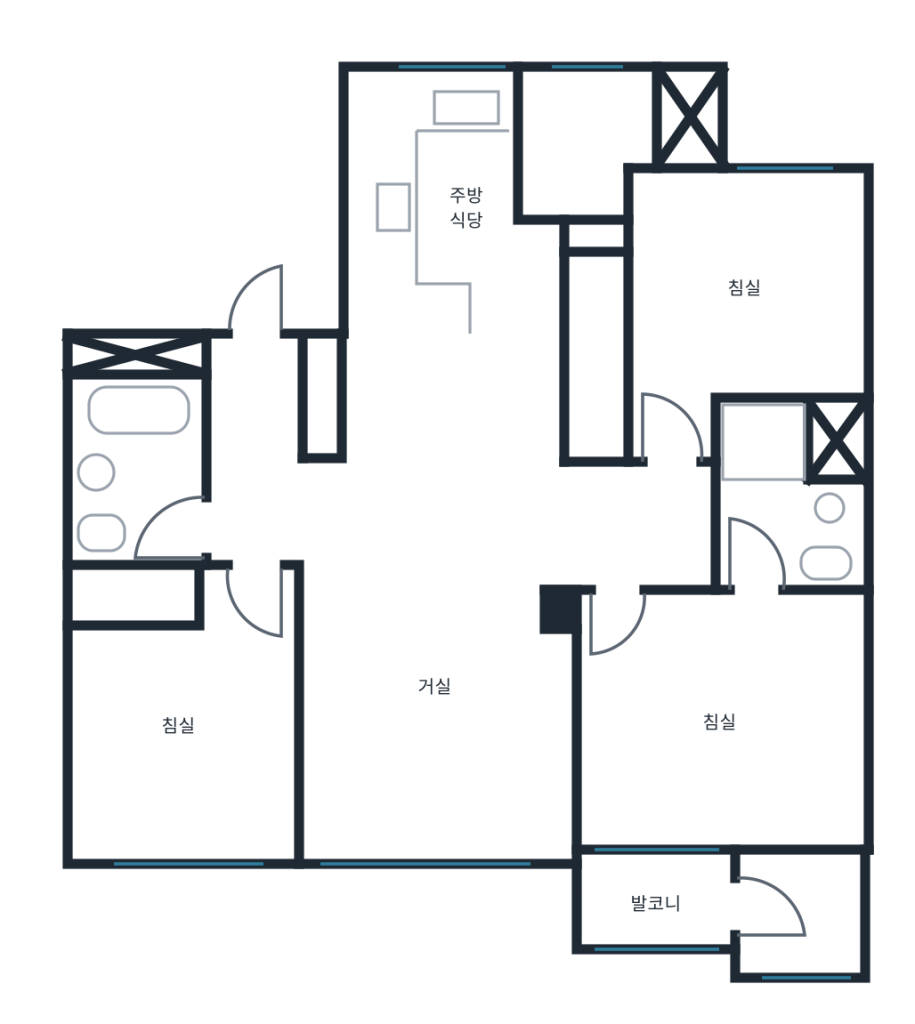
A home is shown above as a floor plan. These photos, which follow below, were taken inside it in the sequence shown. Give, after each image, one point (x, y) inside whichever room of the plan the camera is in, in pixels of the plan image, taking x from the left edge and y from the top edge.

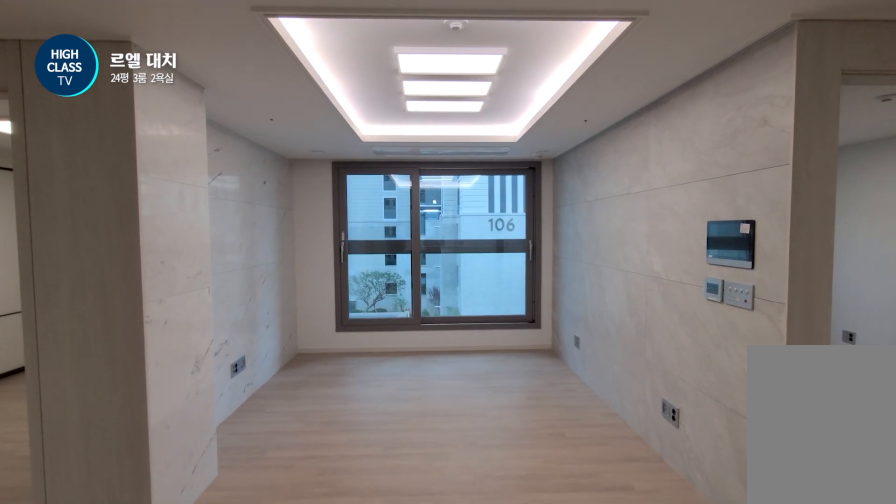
(435, 660)
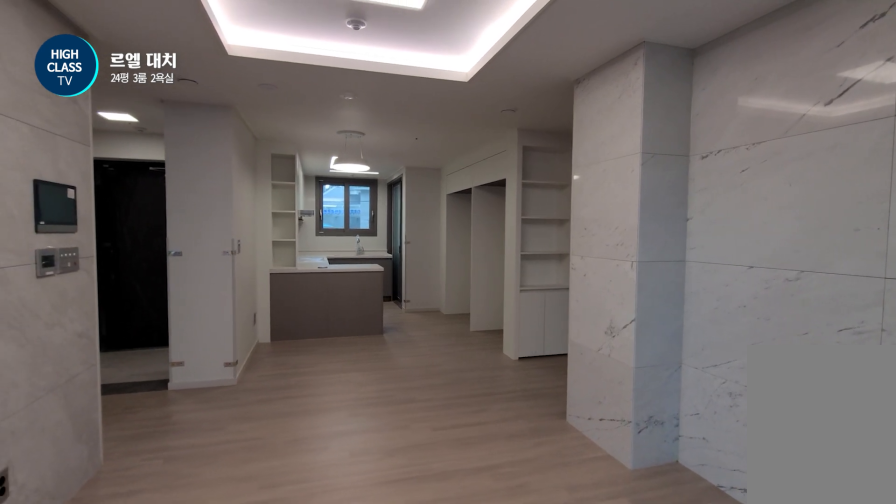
(435, 660)
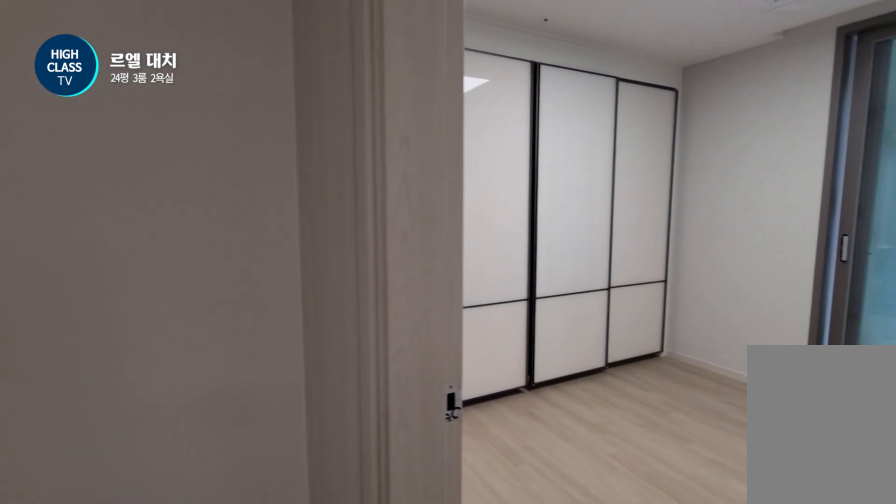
(644, 528)
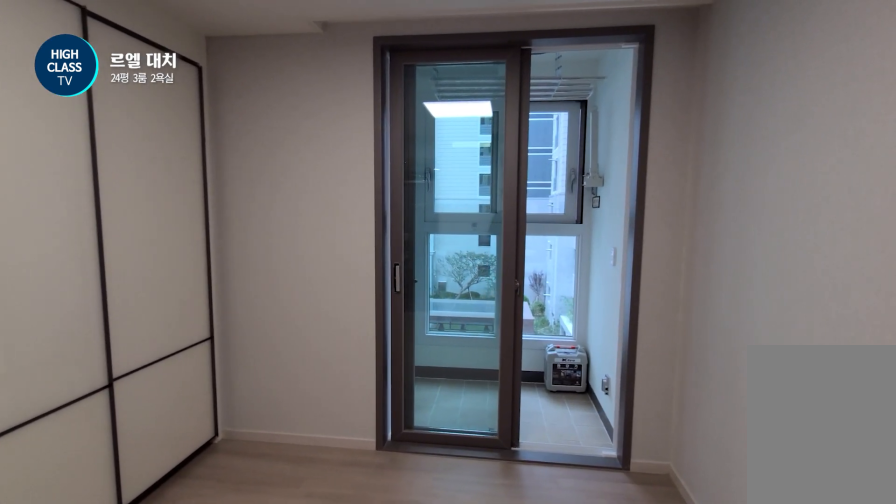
(708, 758)
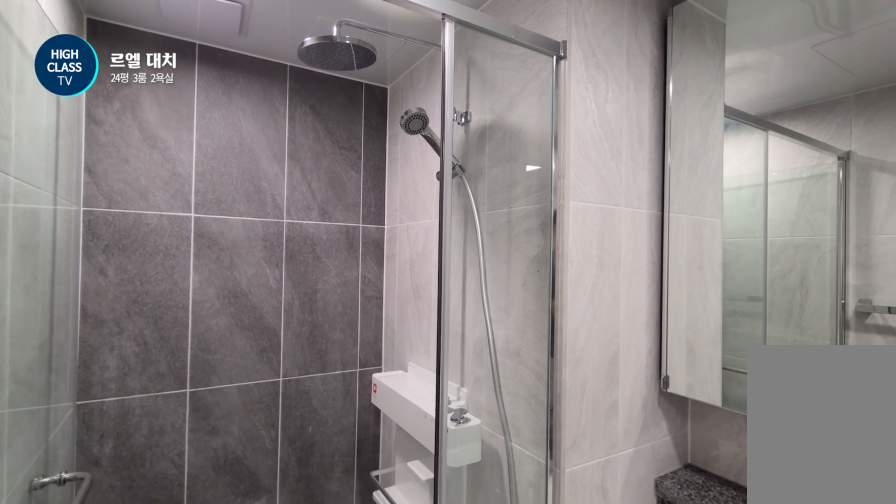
(790, 499)
